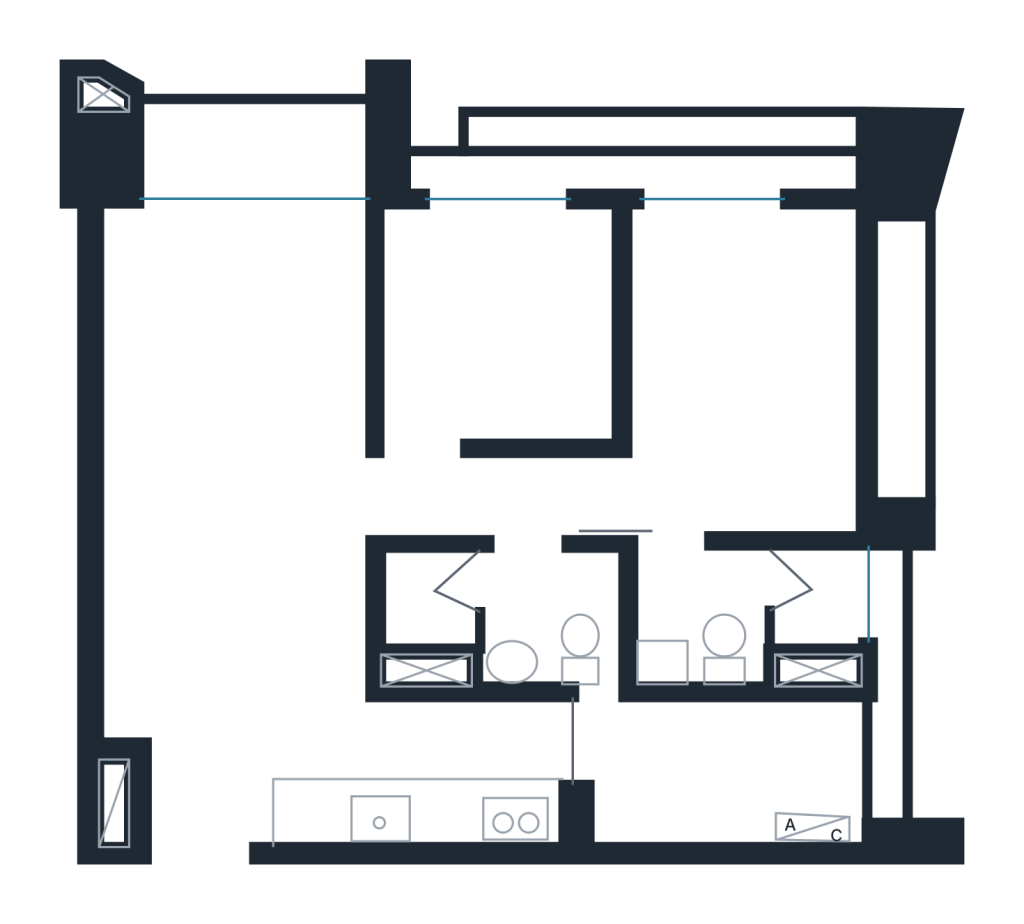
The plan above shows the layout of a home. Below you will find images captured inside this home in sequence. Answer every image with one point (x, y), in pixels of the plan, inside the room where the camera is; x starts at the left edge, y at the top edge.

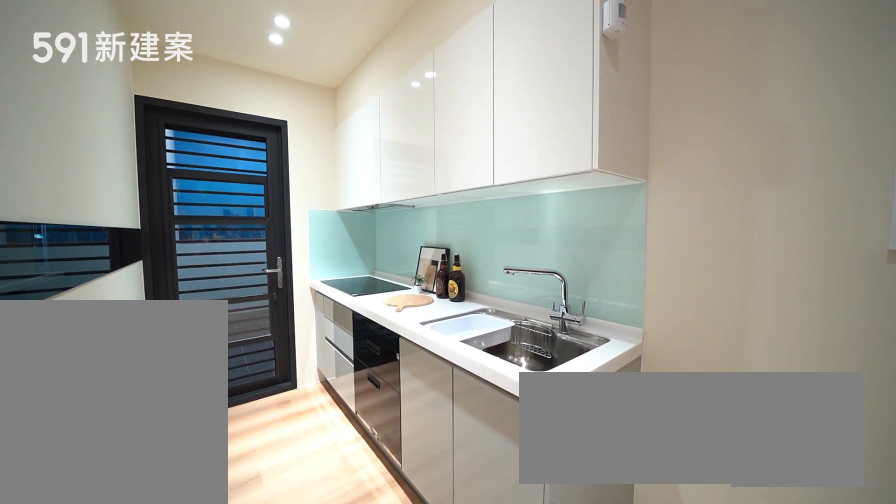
(426, 777)
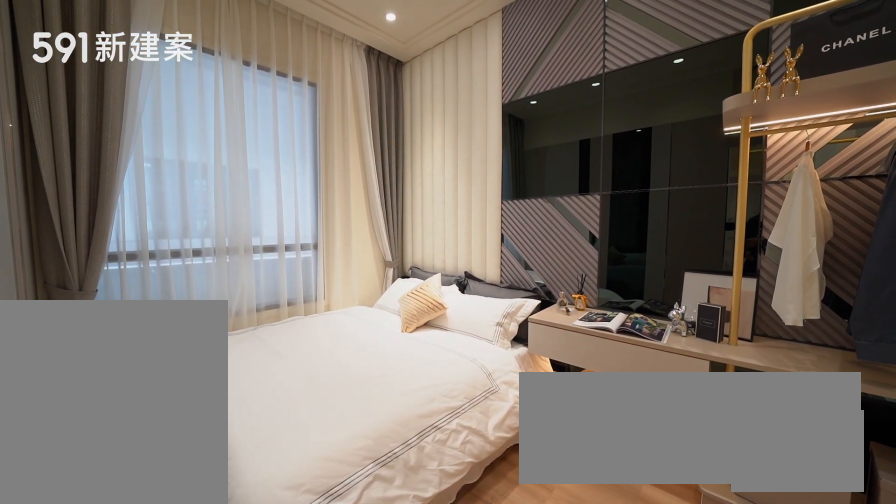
(751, 369)
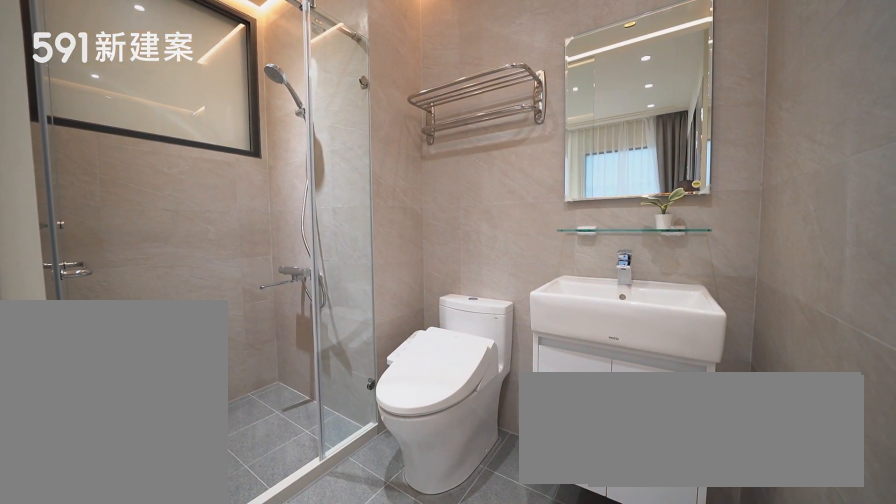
(758, 625)
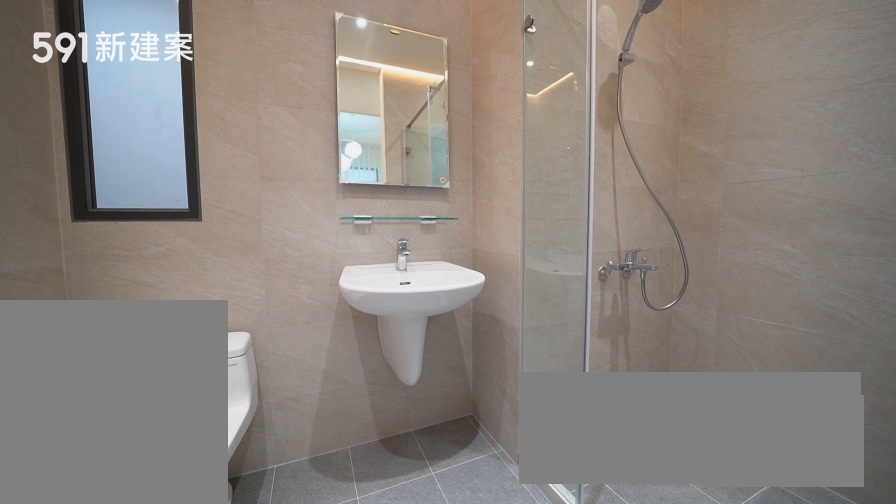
(500, 621)
